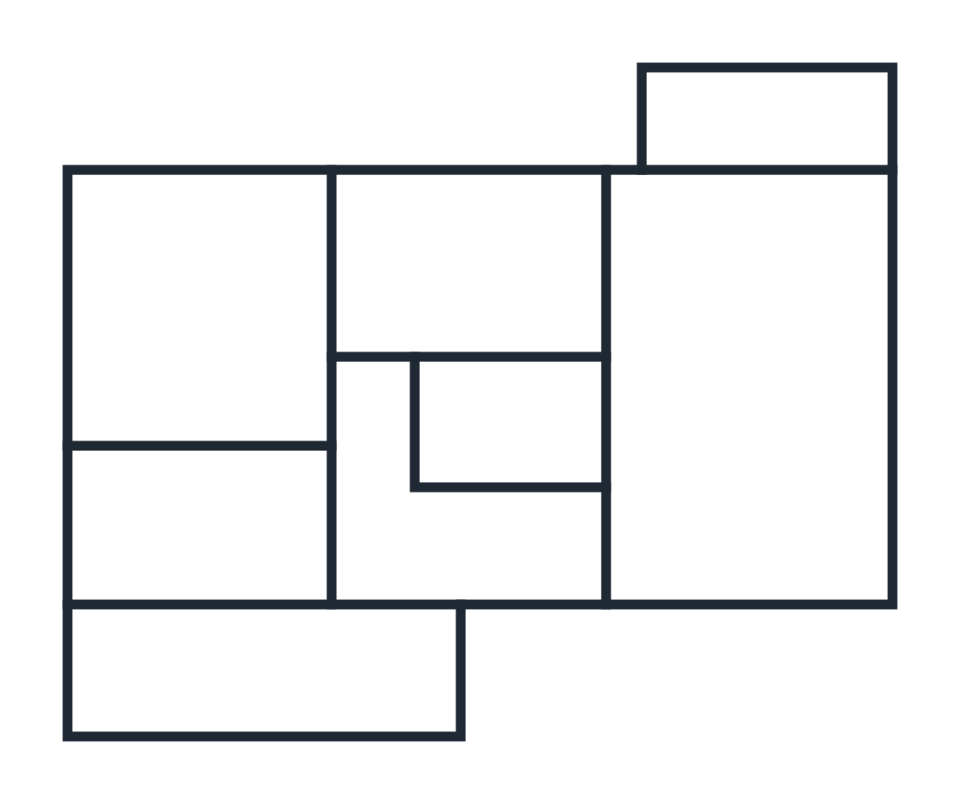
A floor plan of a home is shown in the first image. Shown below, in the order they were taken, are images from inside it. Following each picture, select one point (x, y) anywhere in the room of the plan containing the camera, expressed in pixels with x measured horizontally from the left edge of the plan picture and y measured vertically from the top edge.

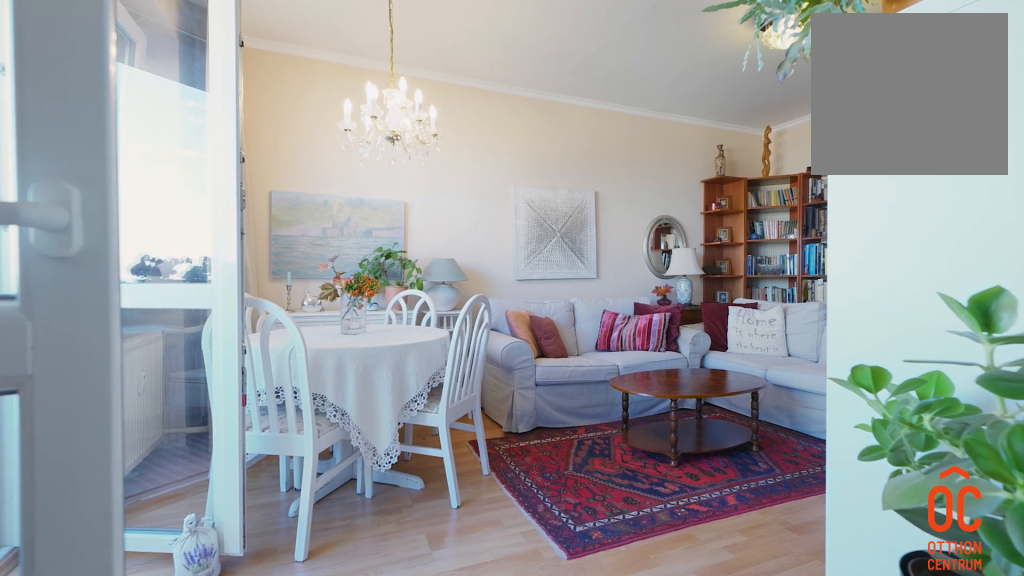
(724, 389)
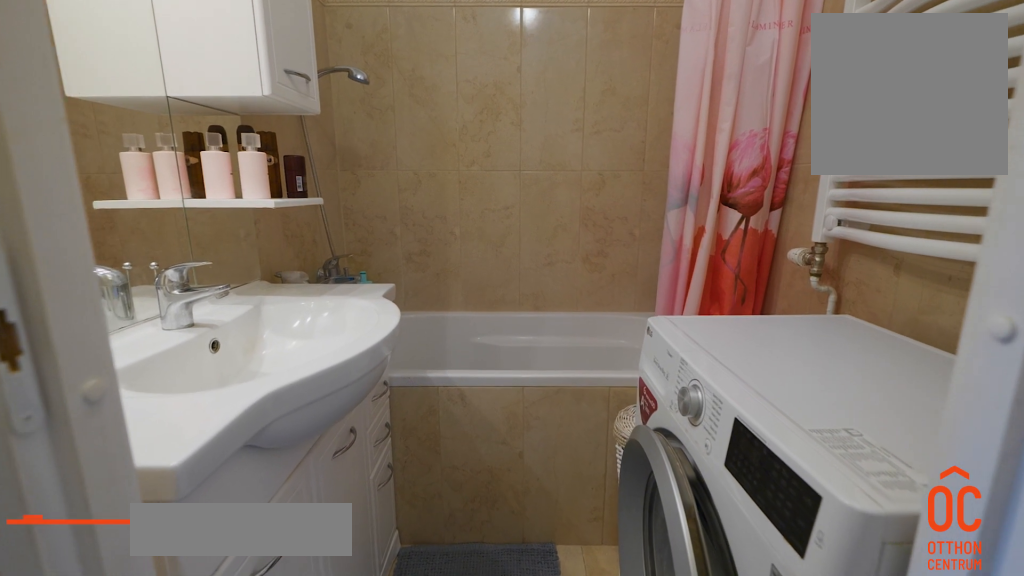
(531, 439)
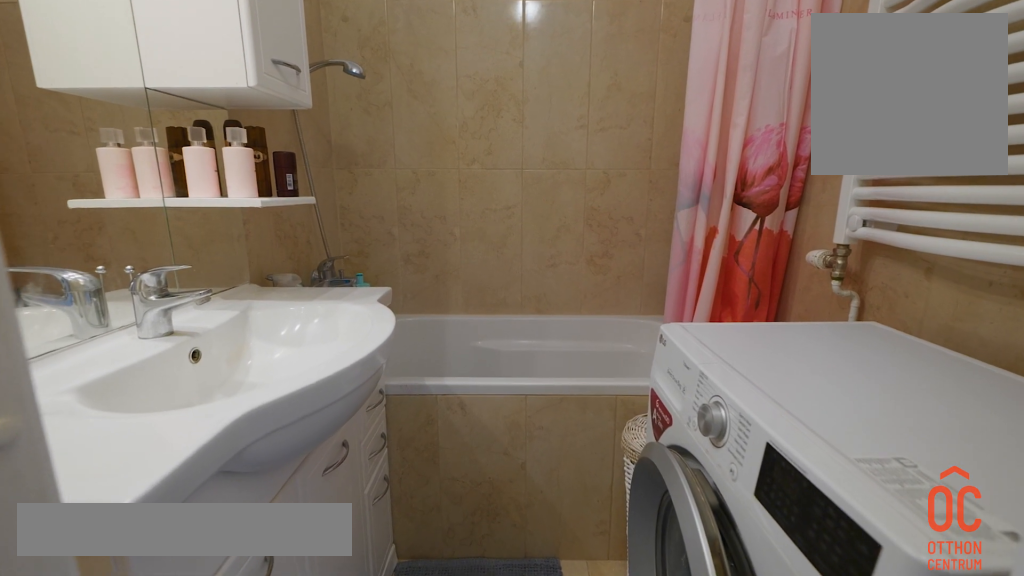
(531, 439)
